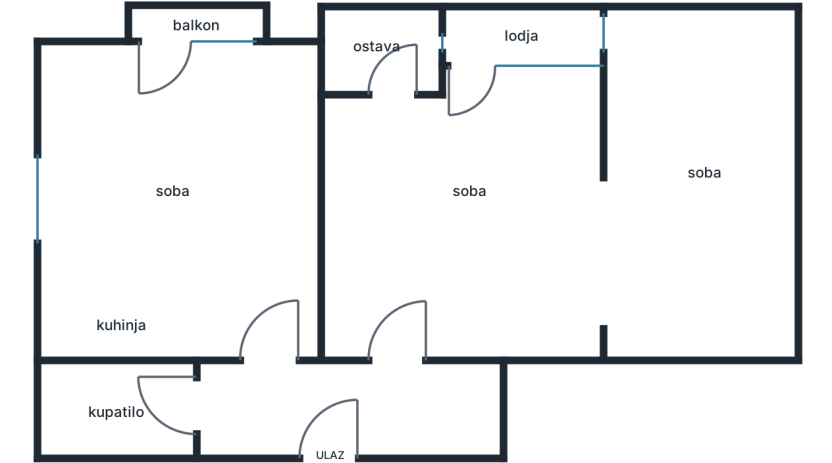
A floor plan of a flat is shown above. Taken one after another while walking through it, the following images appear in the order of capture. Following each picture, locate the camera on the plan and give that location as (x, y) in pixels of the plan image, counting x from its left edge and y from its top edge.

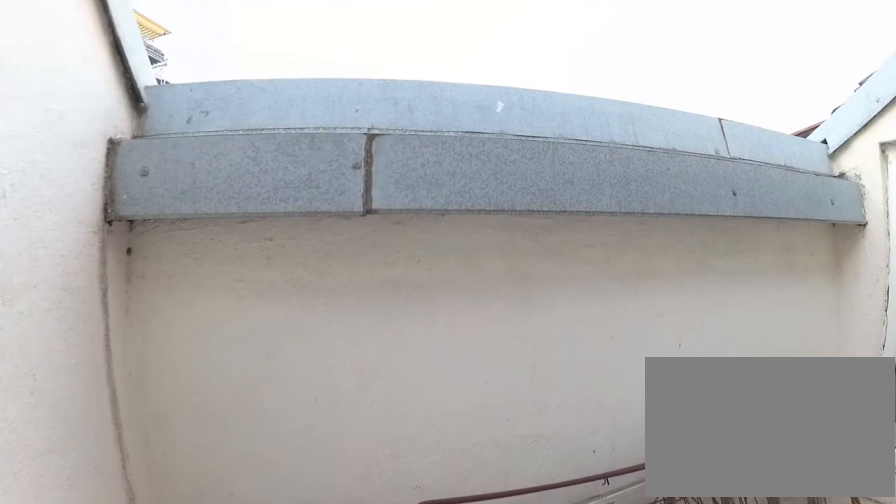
(472, 52)
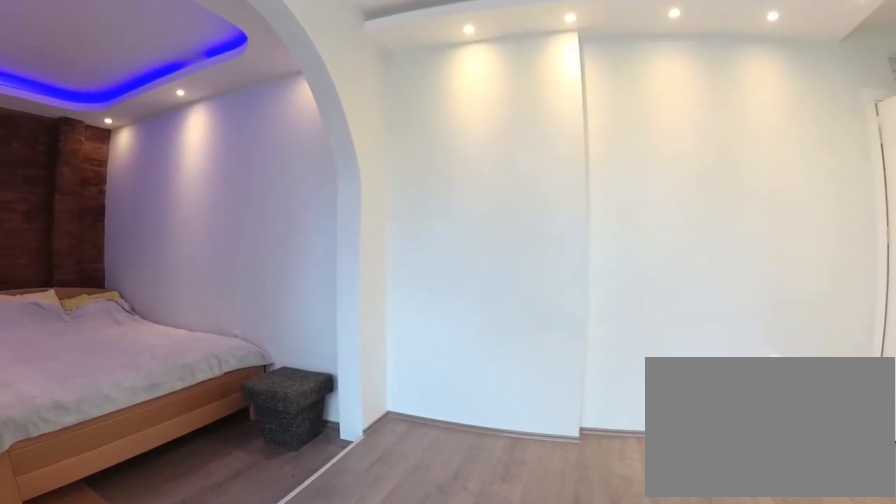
(484, 135)
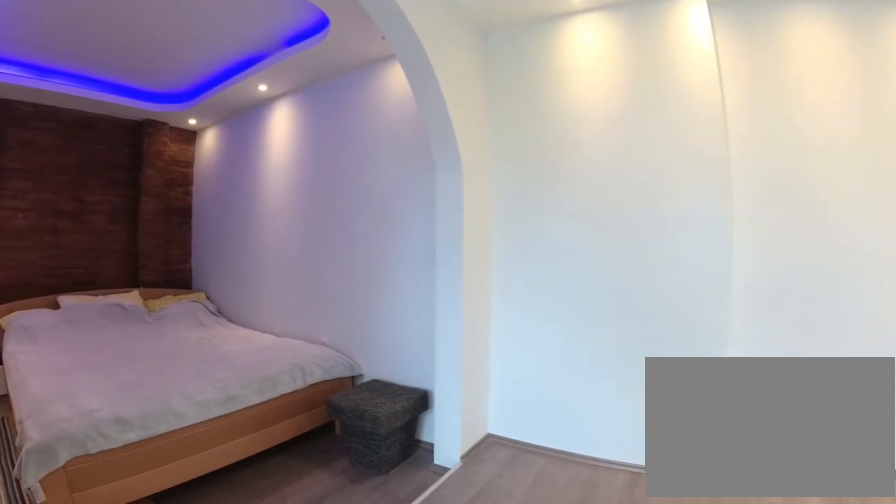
(496, 150)
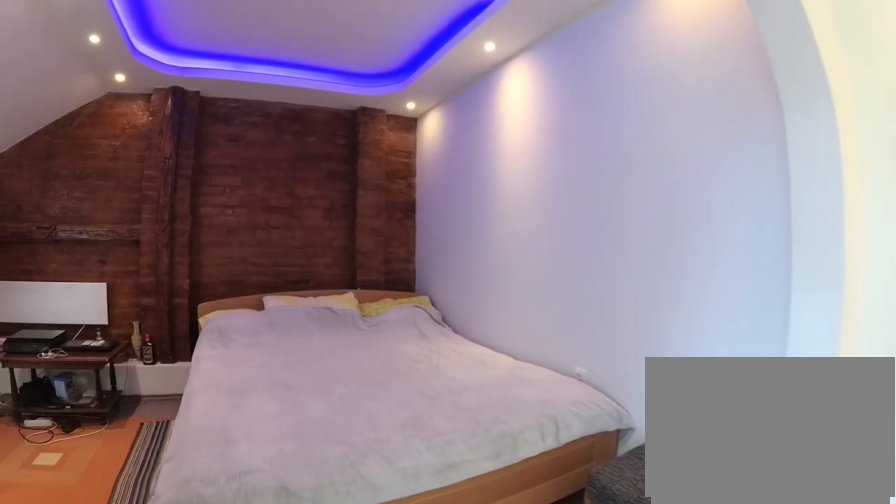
(527, 189)
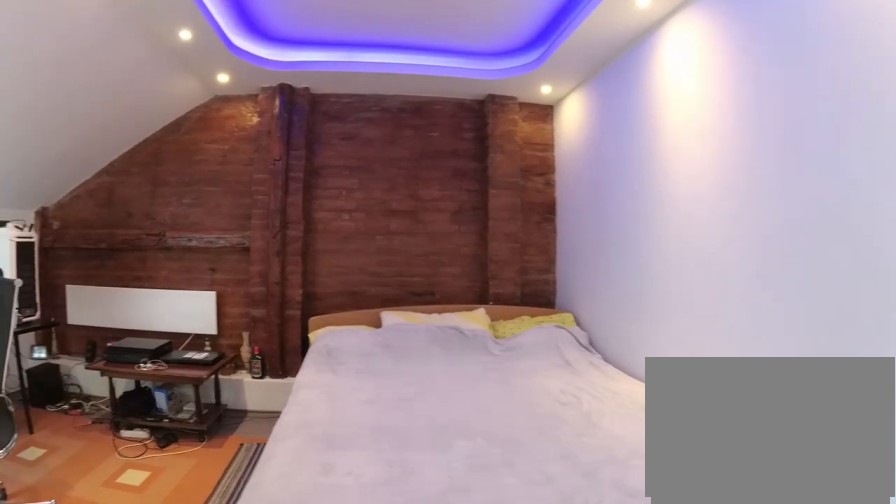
(551, 205)
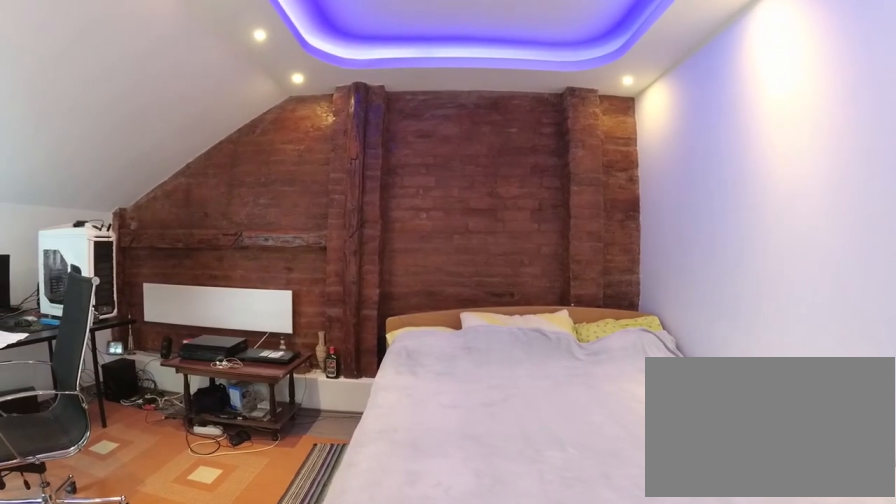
(573, 212)
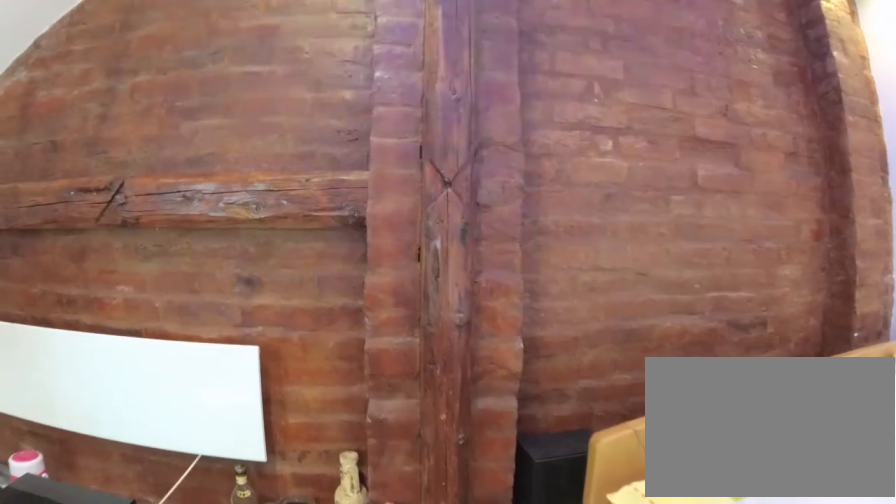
(705, 213)
